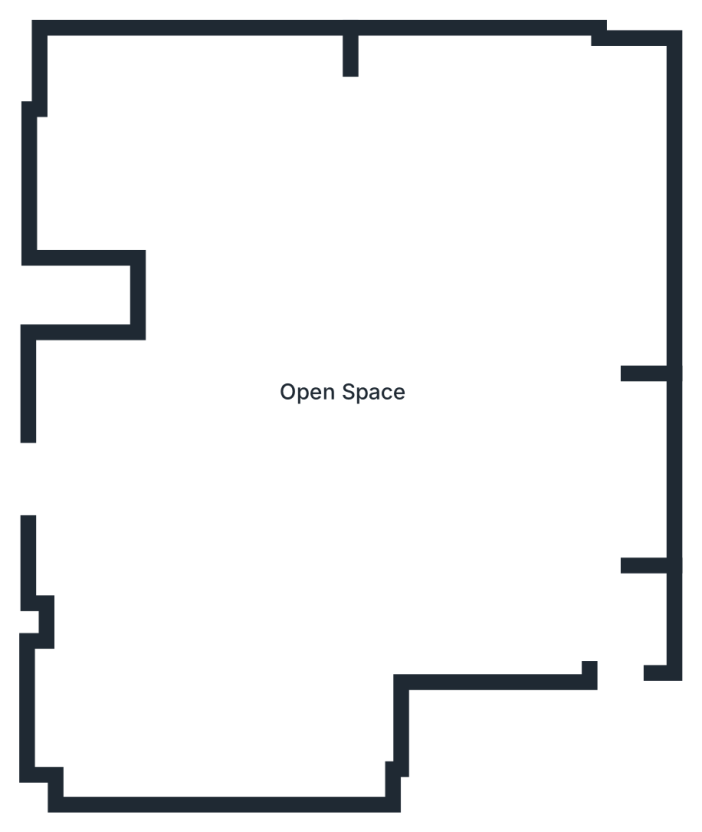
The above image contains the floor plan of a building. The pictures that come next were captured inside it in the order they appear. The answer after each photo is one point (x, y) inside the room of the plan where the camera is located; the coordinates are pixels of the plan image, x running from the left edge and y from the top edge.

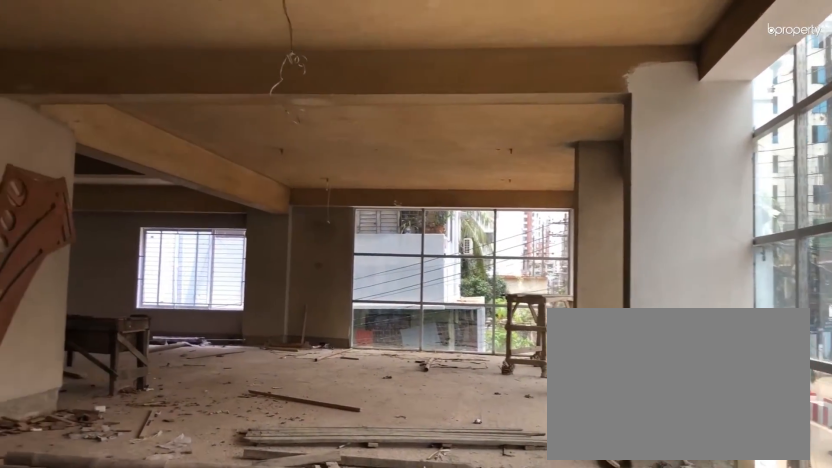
(360, 413)
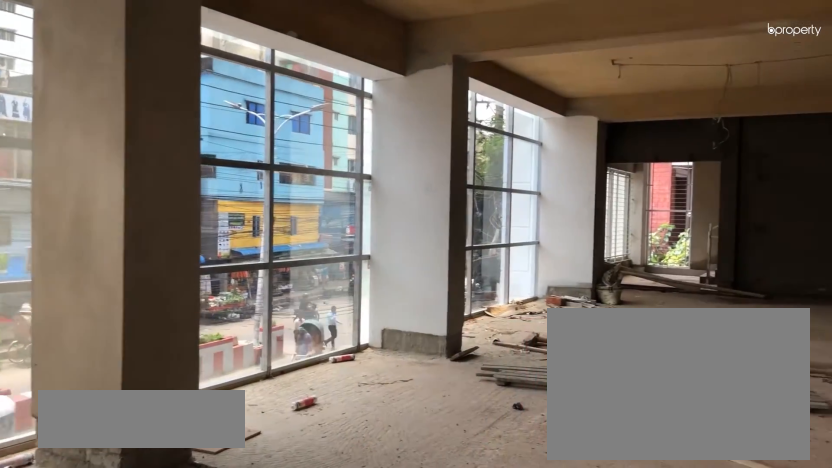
(343, 408)
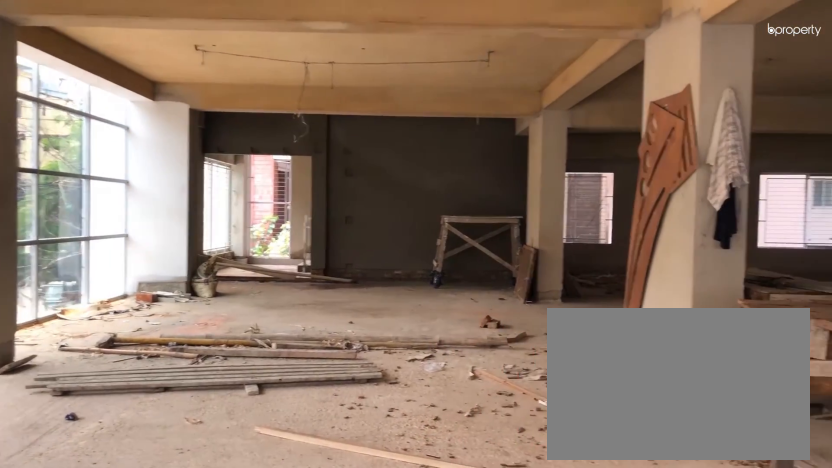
(343, 408)
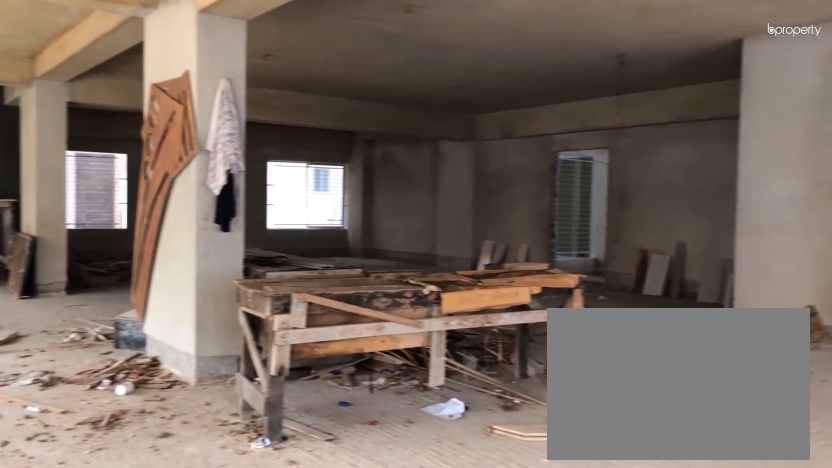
(344, 408)
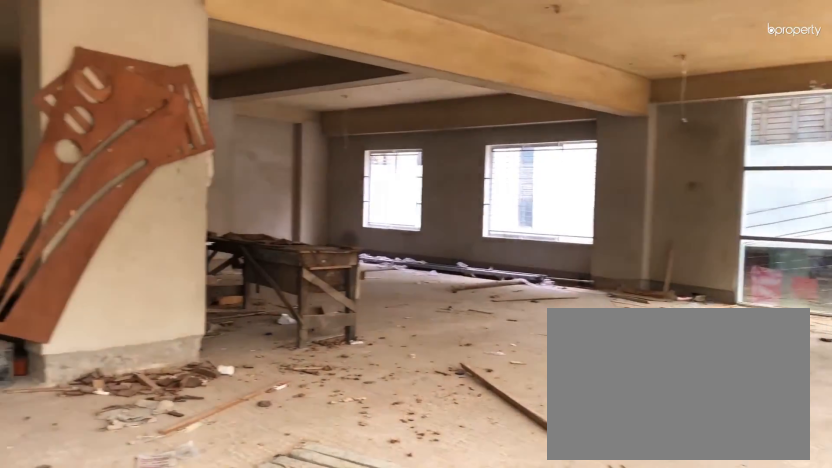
(344, 408)
